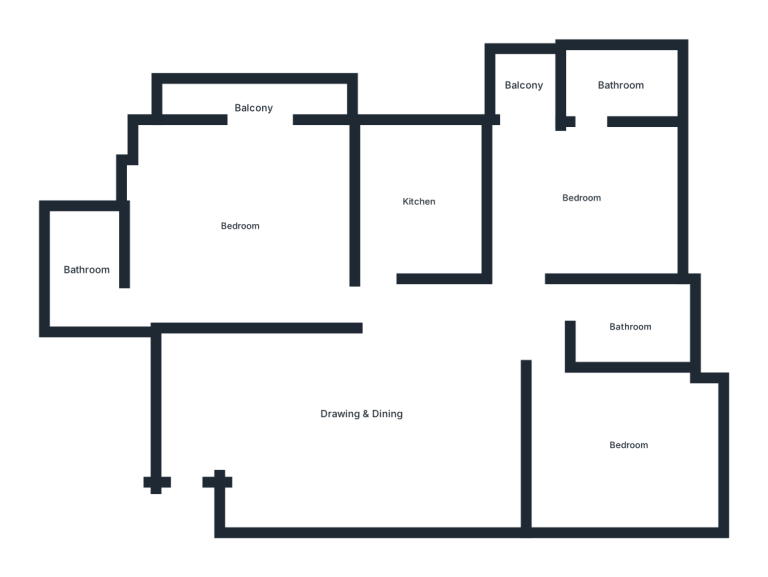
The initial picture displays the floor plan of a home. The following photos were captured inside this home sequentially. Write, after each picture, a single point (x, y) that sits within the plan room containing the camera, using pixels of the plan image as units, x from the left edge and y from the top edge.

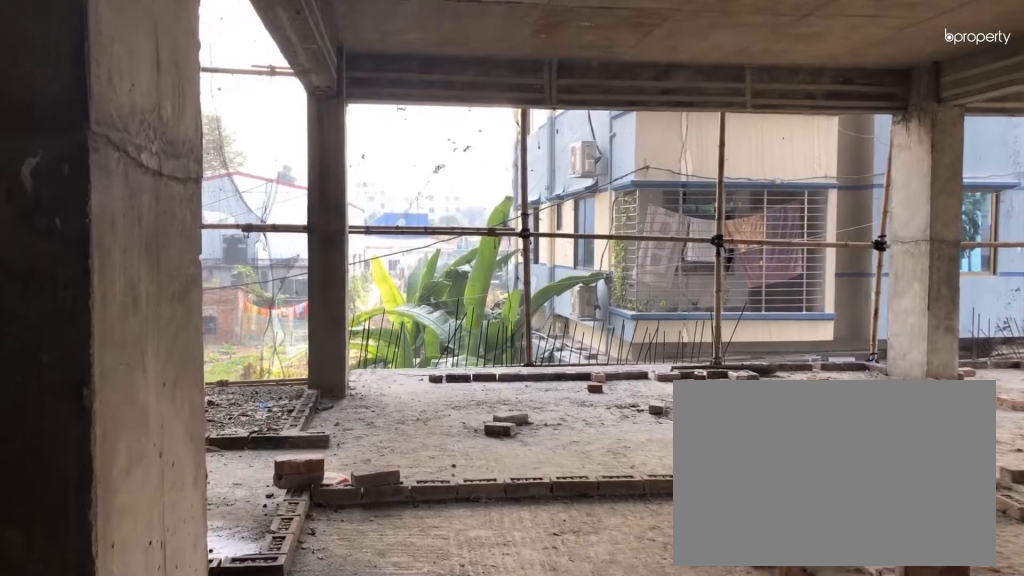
(189, 486)
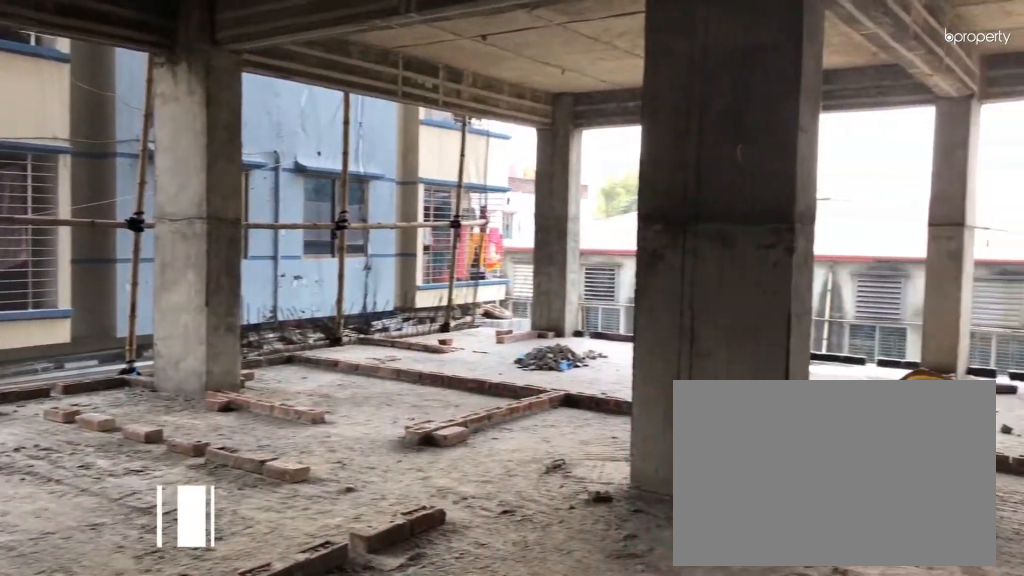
(361, 417)
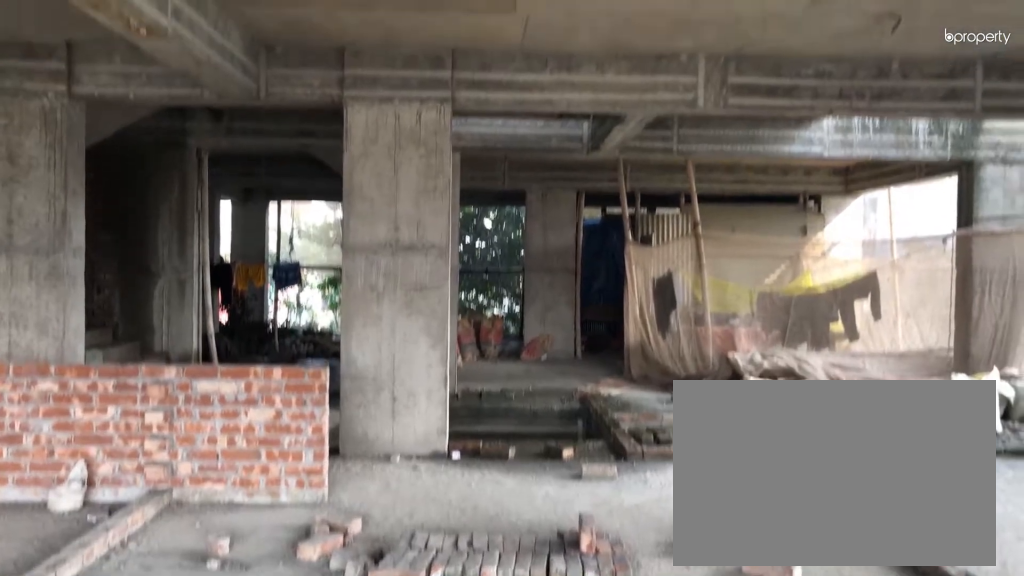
(361, 417)
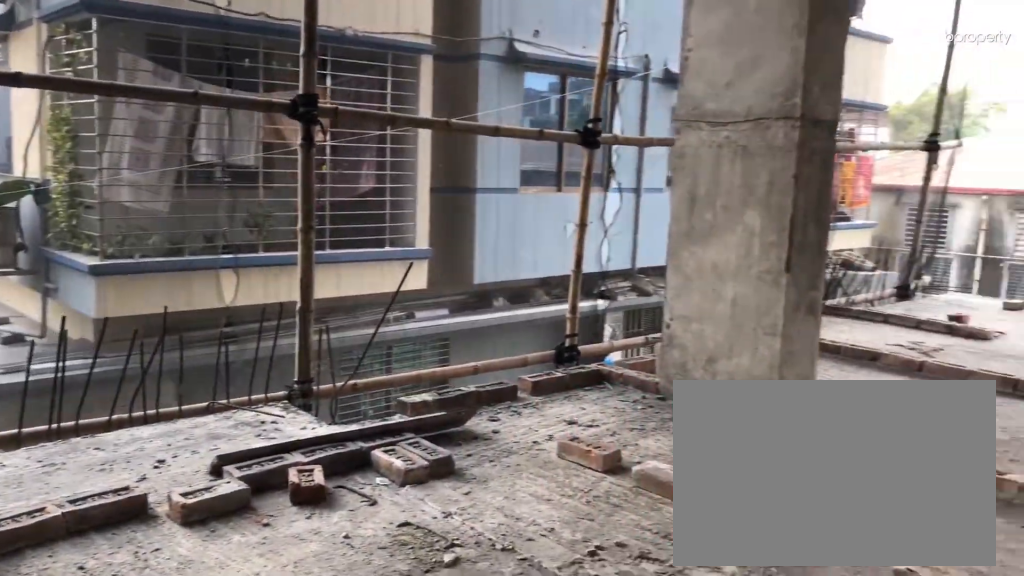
(238, 225)
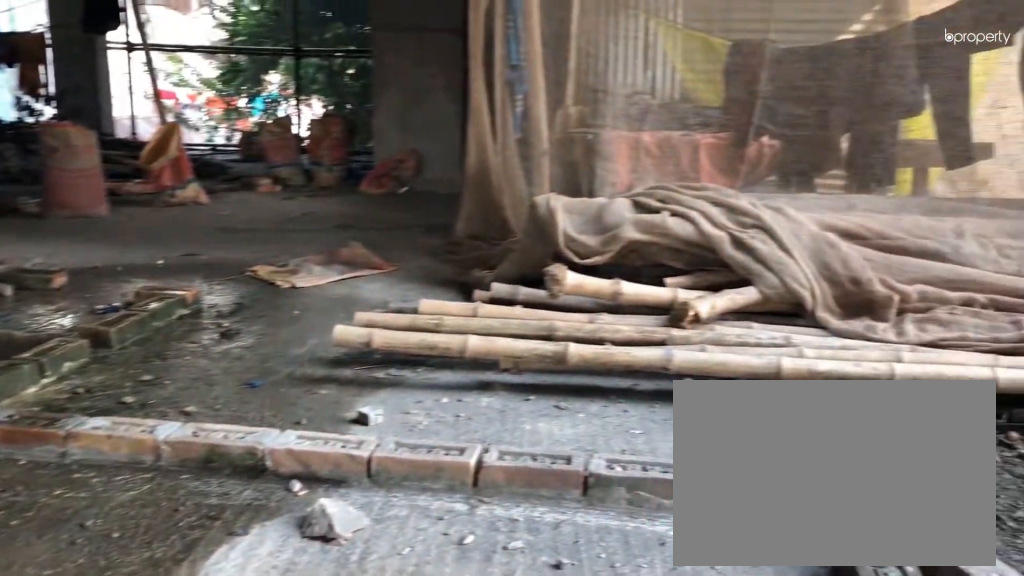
(86, 270)
